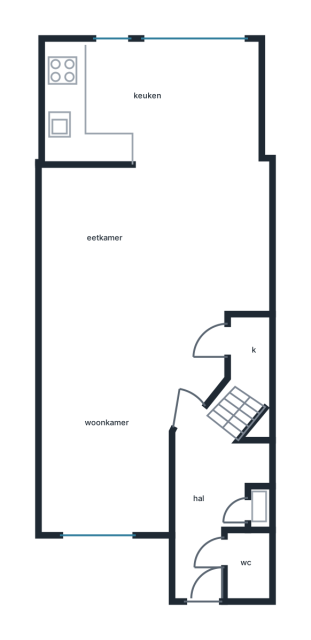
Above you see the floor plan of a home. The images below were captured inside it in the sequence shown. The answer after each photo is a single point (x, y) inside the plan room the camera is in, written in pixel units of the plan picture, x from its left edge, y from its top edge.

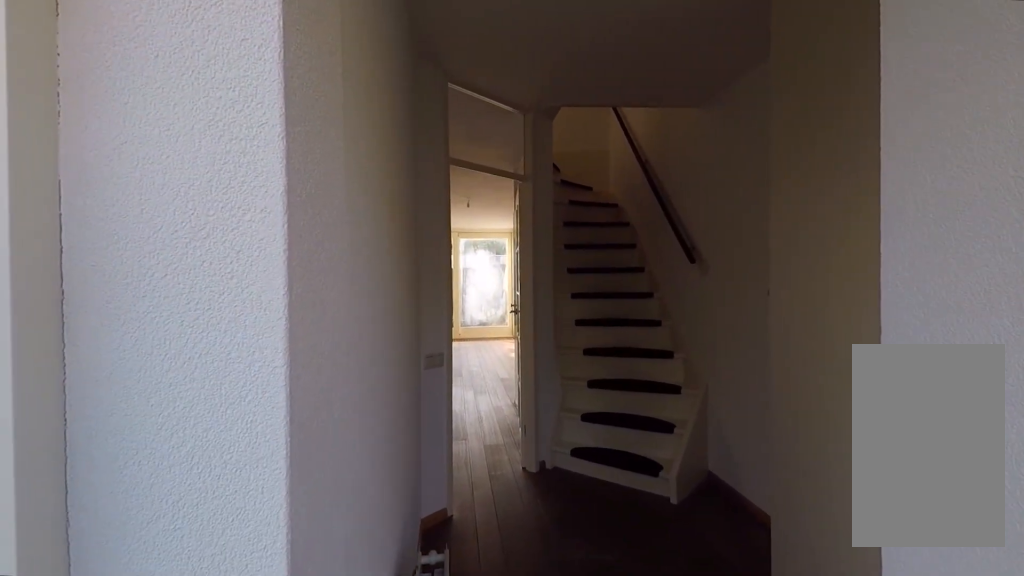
(210, 500)
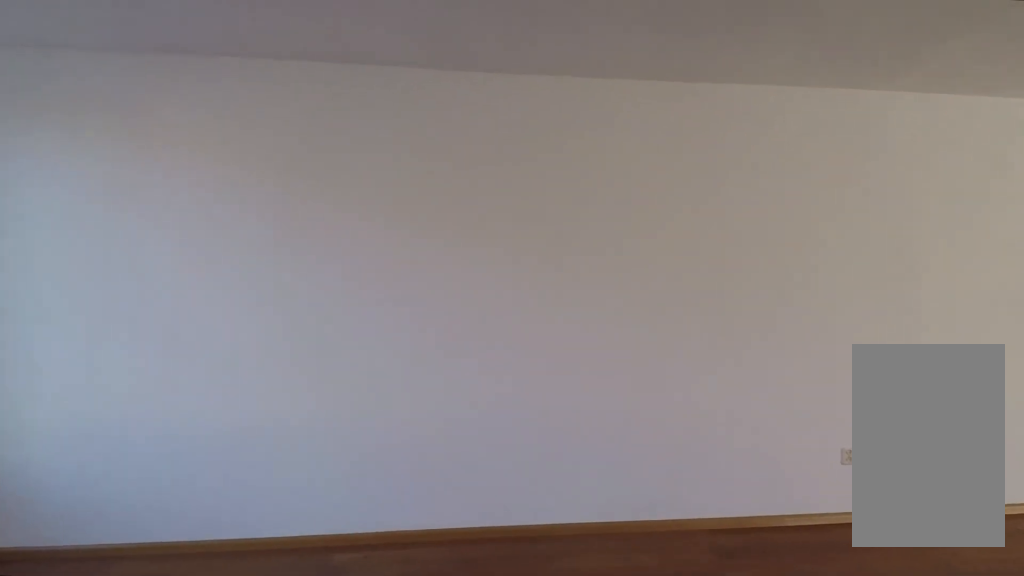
(138, 324)
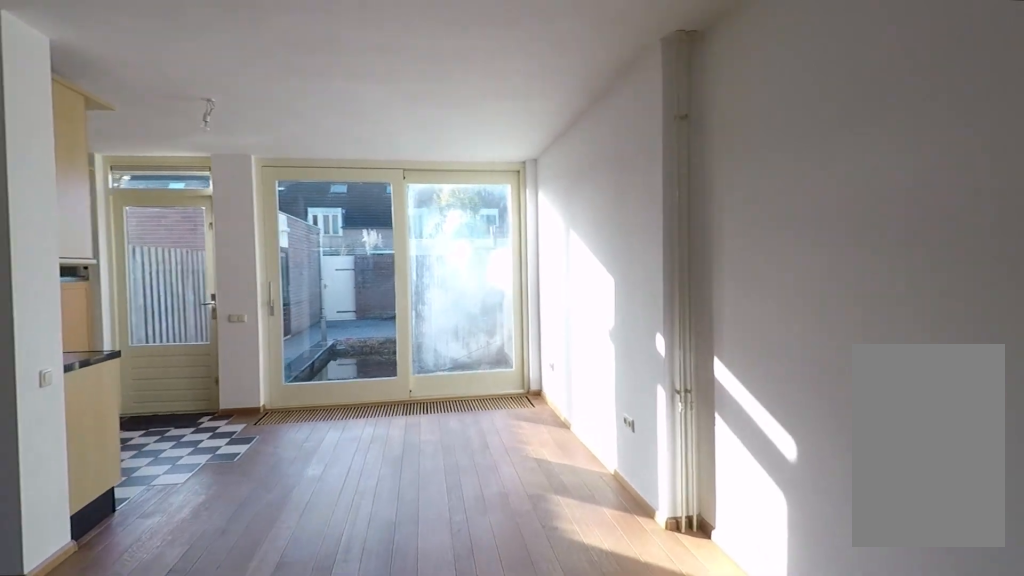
(138, 324)
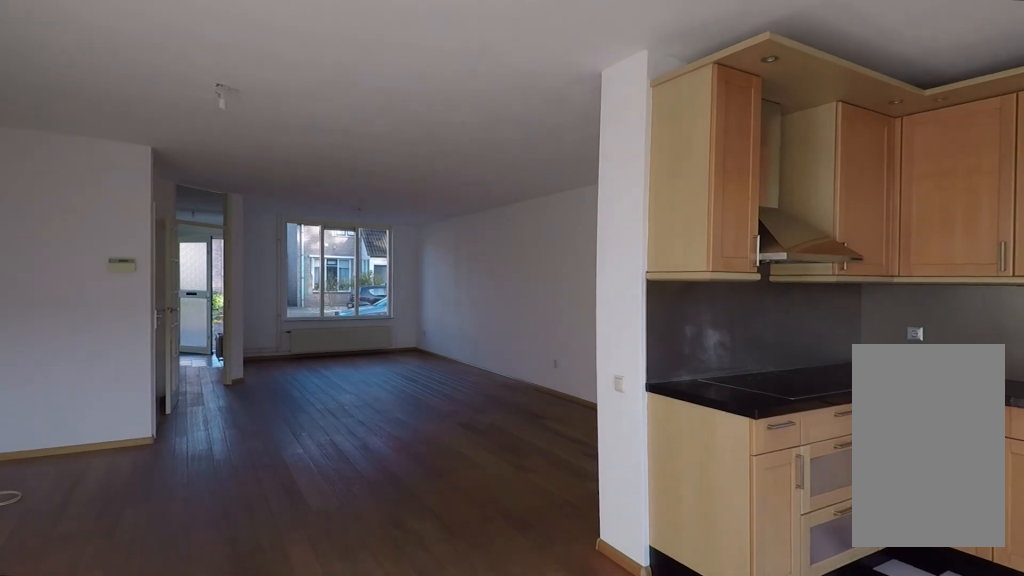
(153, 104)
